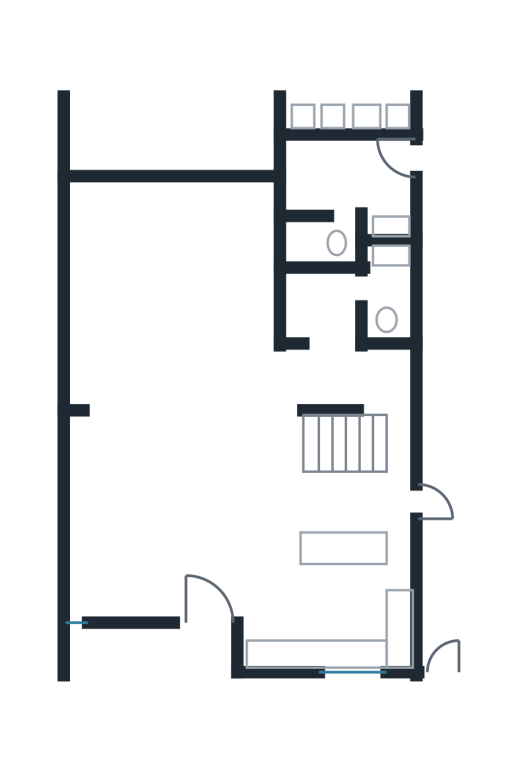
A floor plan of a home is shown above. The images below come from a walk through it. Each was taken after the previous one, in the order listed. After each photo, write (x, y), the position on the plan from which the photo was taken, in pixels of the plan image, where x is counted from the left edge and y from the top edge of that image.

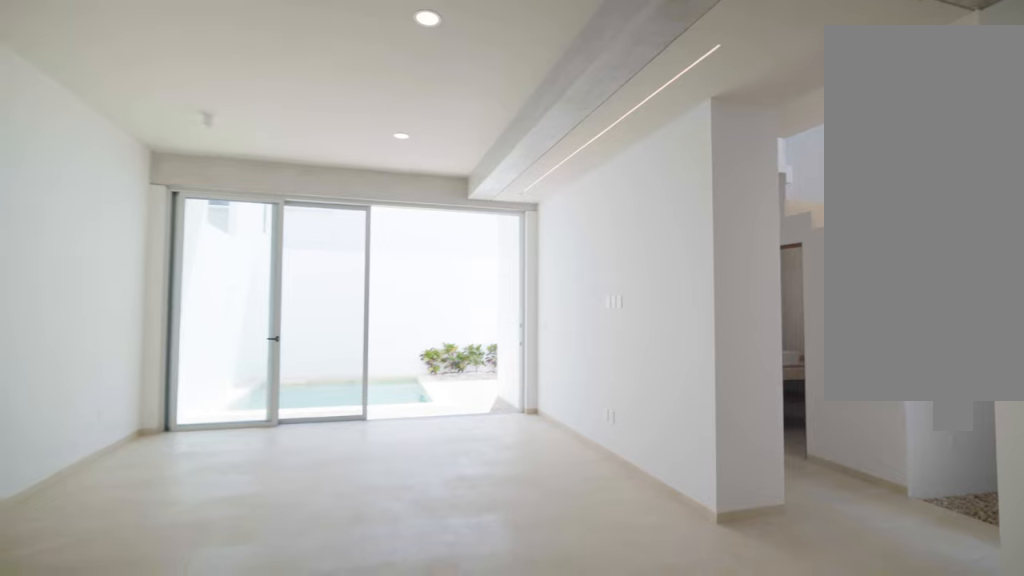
(252, 414)
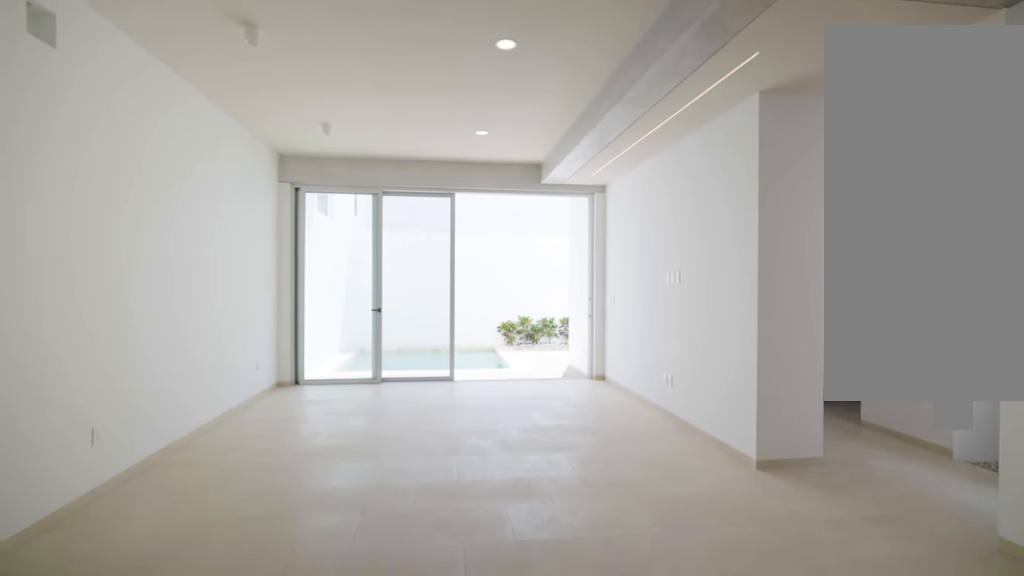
(215, 448)
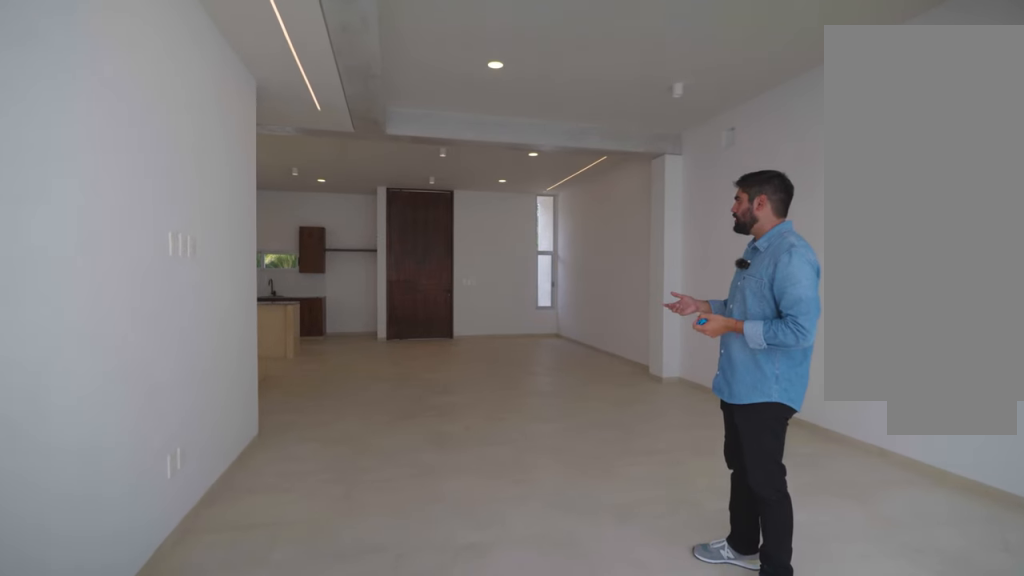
(155, 215)
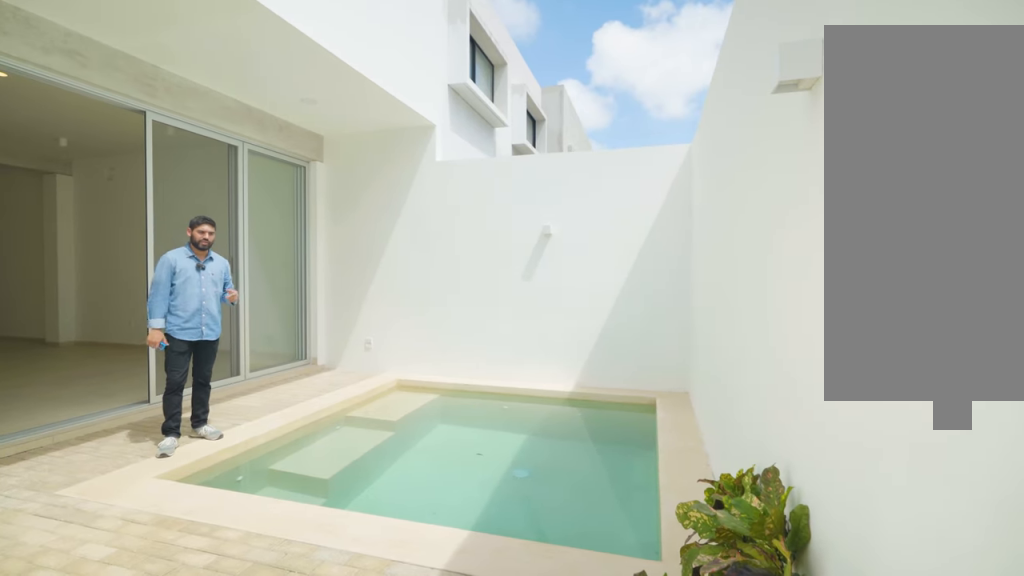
(271, 76)
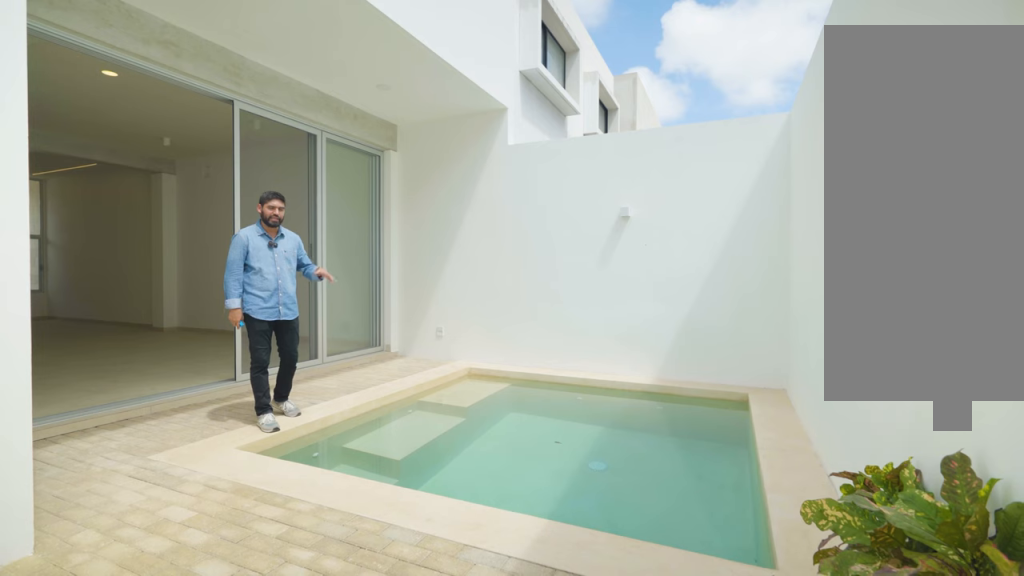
(276, 71)
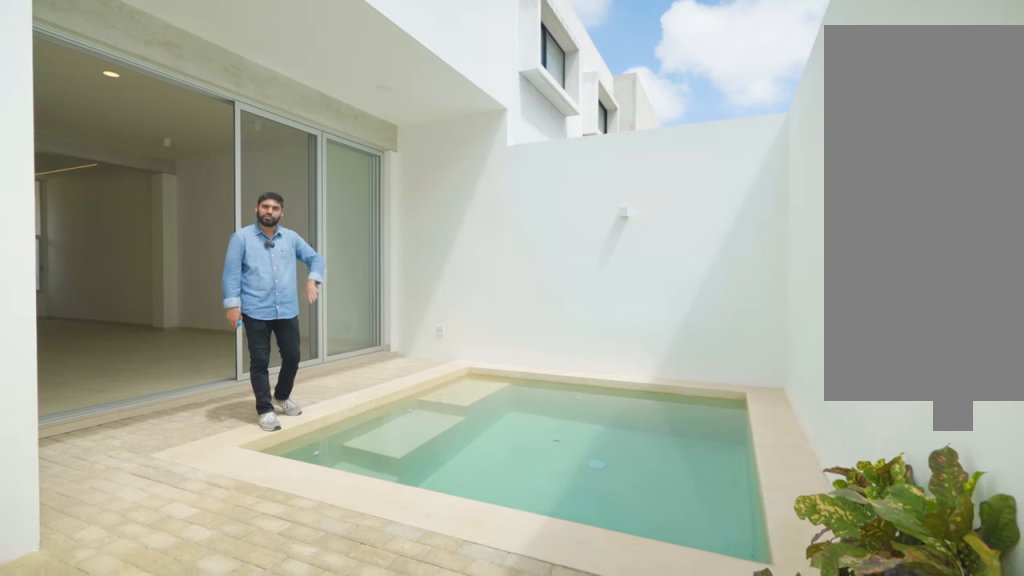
(276, 71)
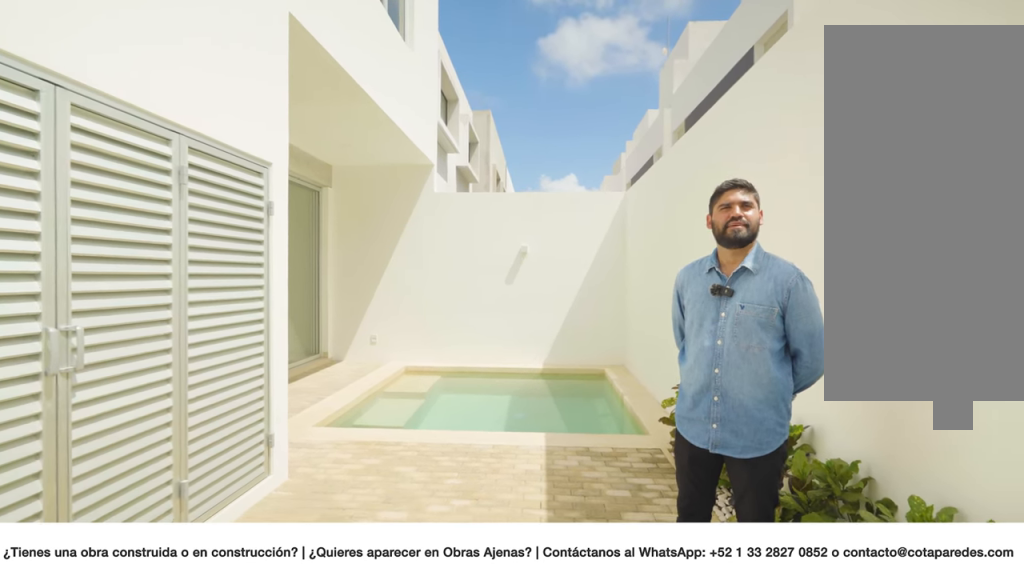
(441, 82)
